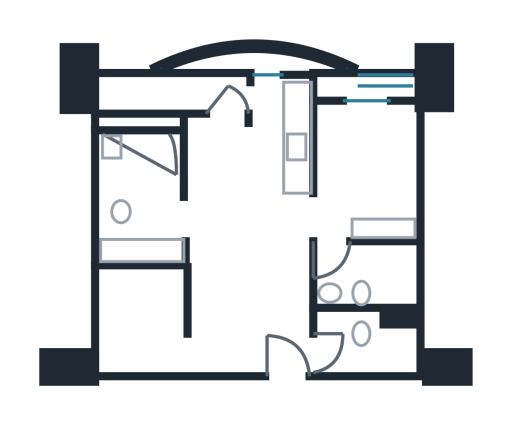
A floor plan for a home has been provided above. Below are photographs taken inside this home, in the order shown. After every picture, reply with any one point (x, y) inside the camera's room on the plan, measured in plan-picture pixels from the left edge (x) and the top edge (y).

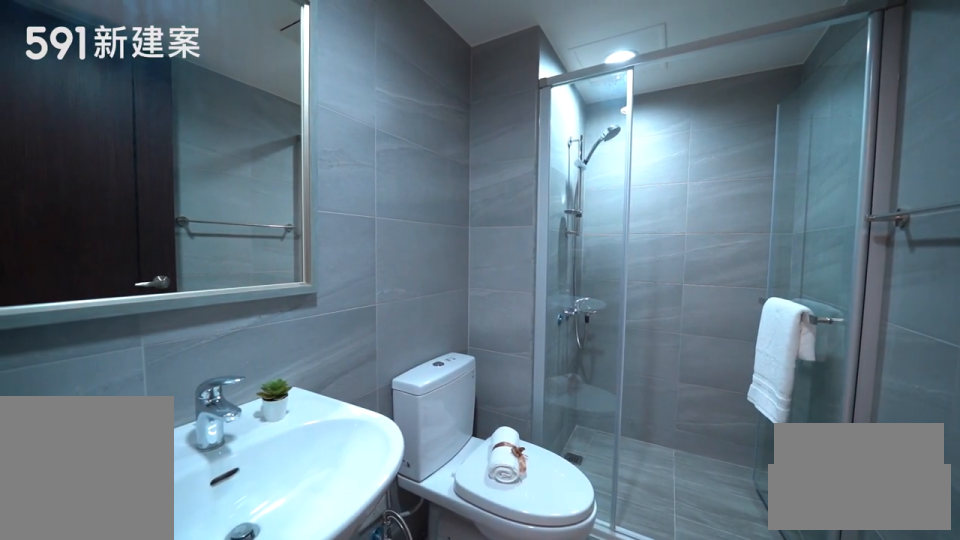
(379, 347)
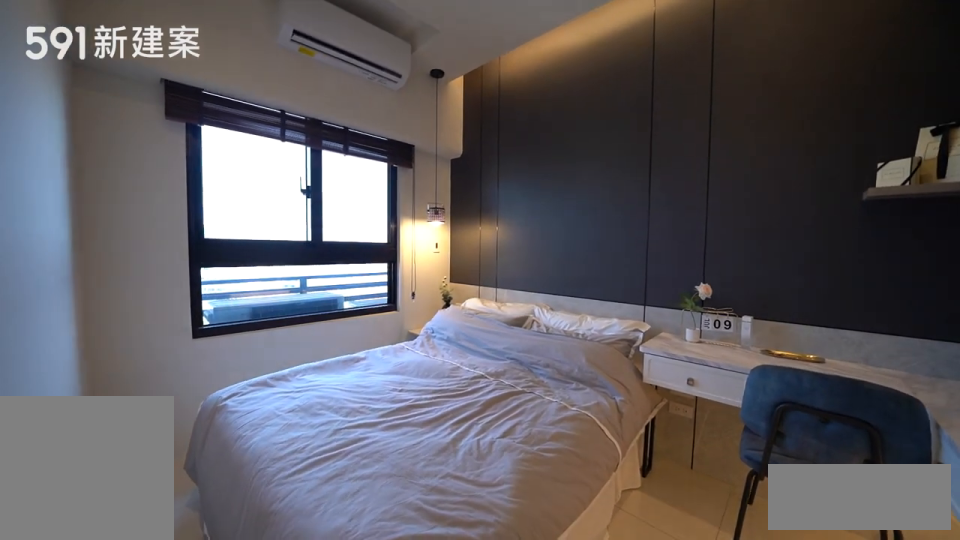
(365, 168)
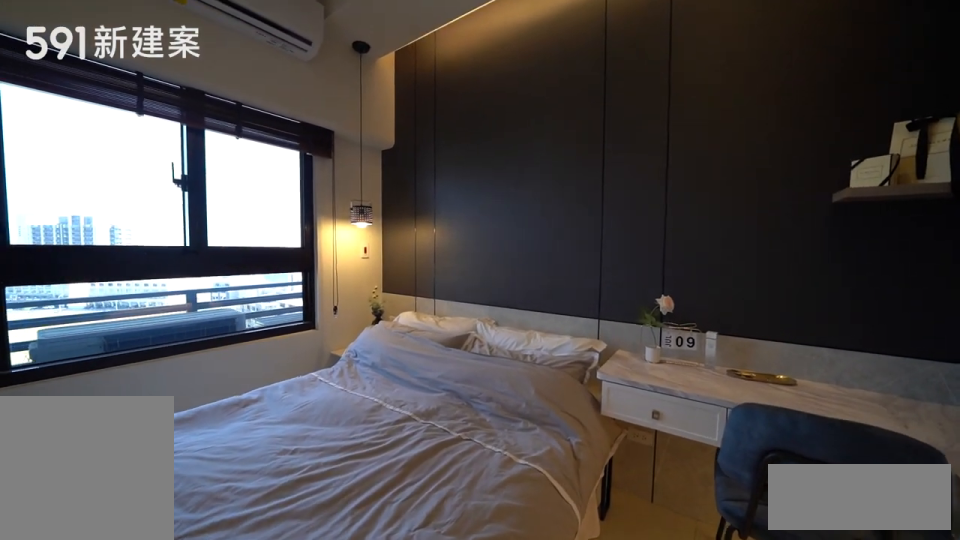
(365, 168)
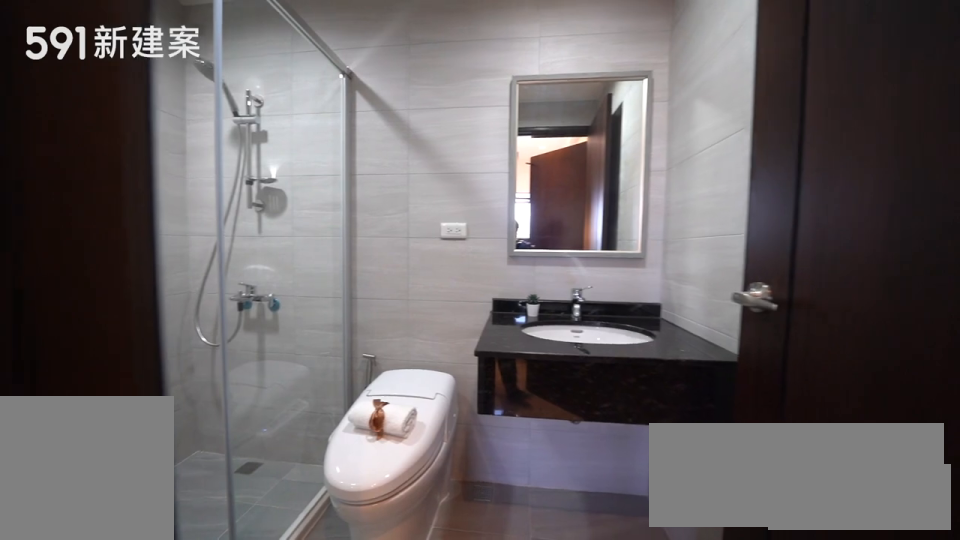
(366, 274)
